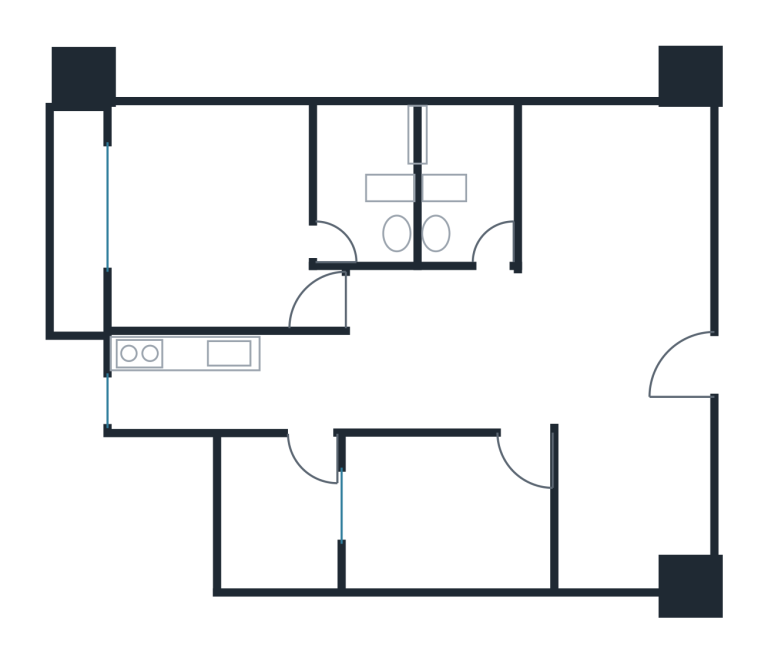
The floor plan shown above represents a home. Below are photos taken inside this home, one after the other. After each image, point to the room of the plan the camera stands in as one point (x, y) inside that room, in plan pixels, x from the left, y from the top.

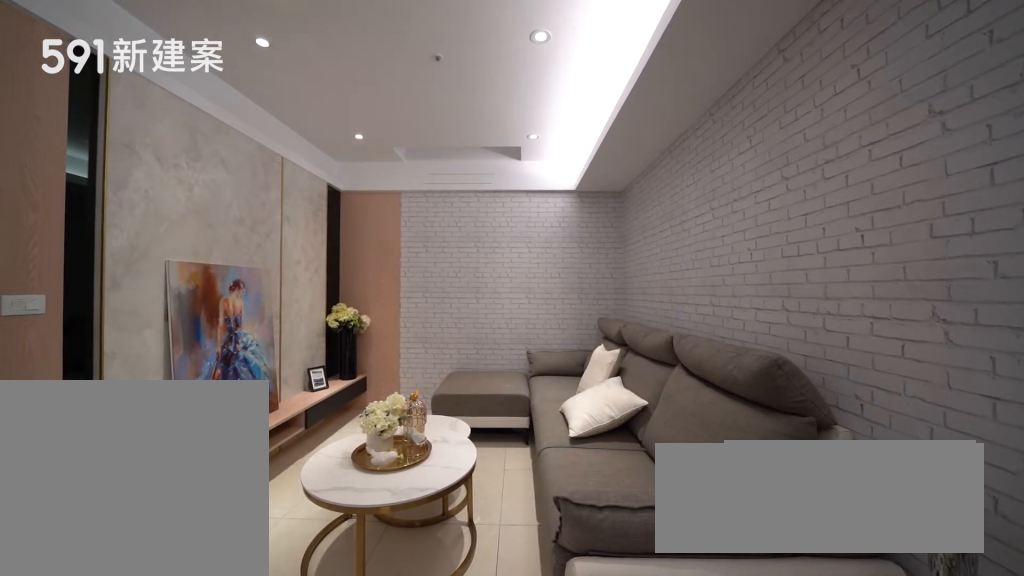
(619, 216)
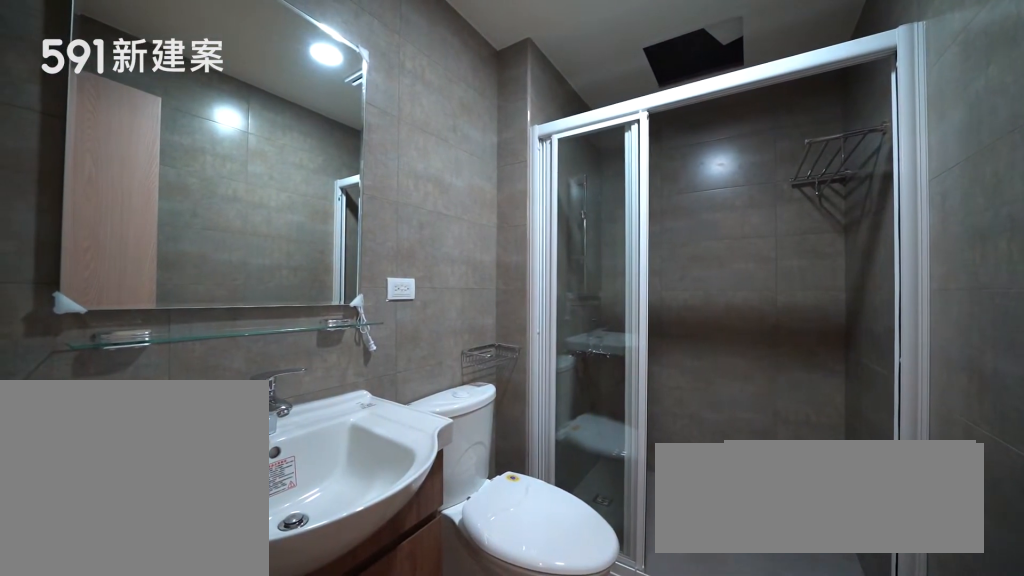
(463, 179)
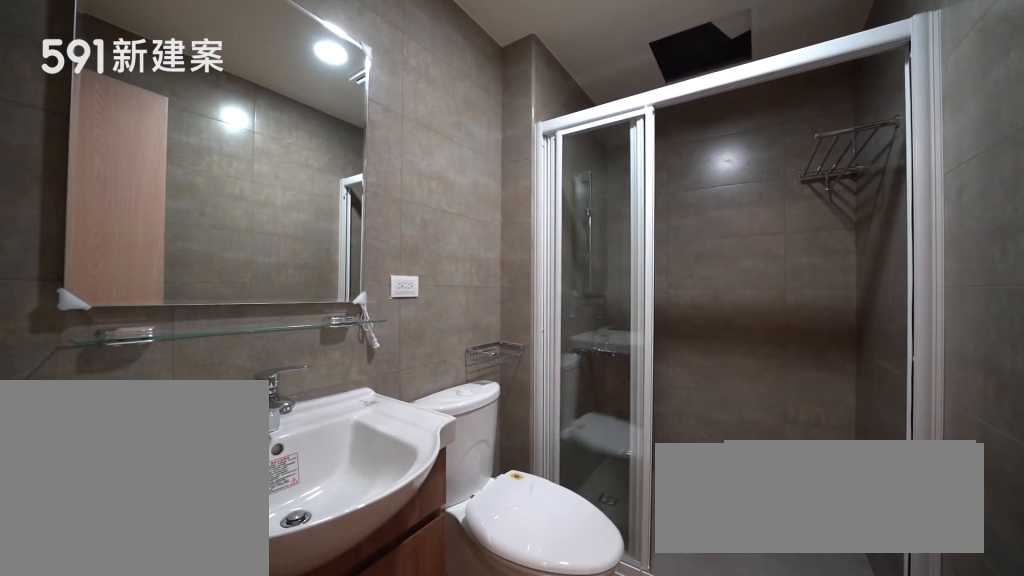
(463, 179)
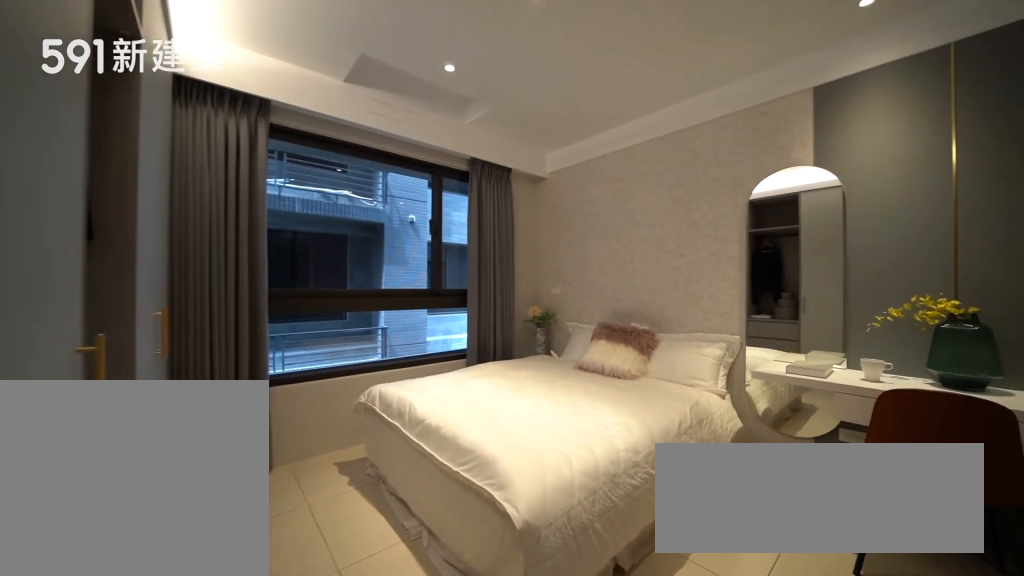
(215, 222)
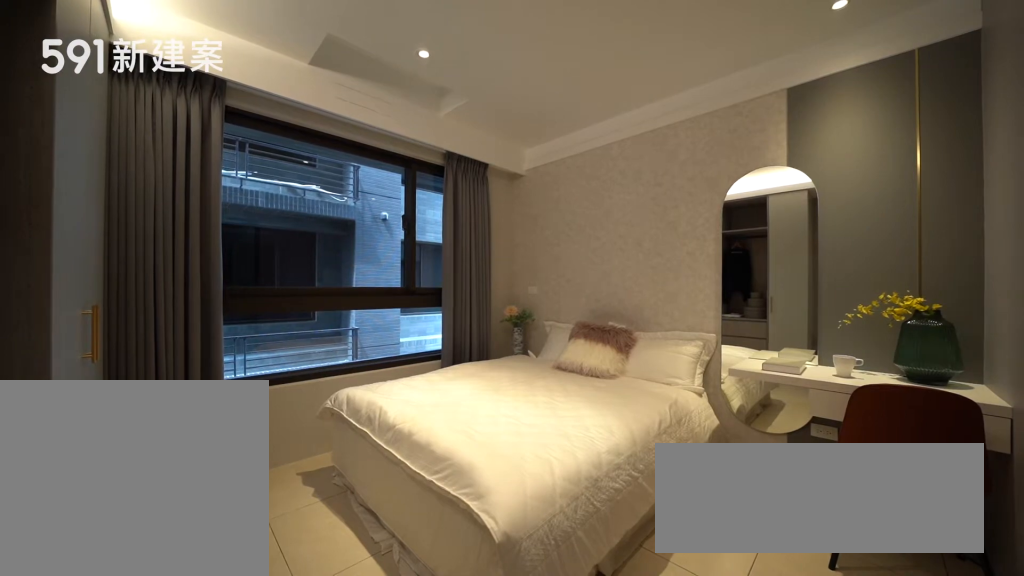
(215, 222)
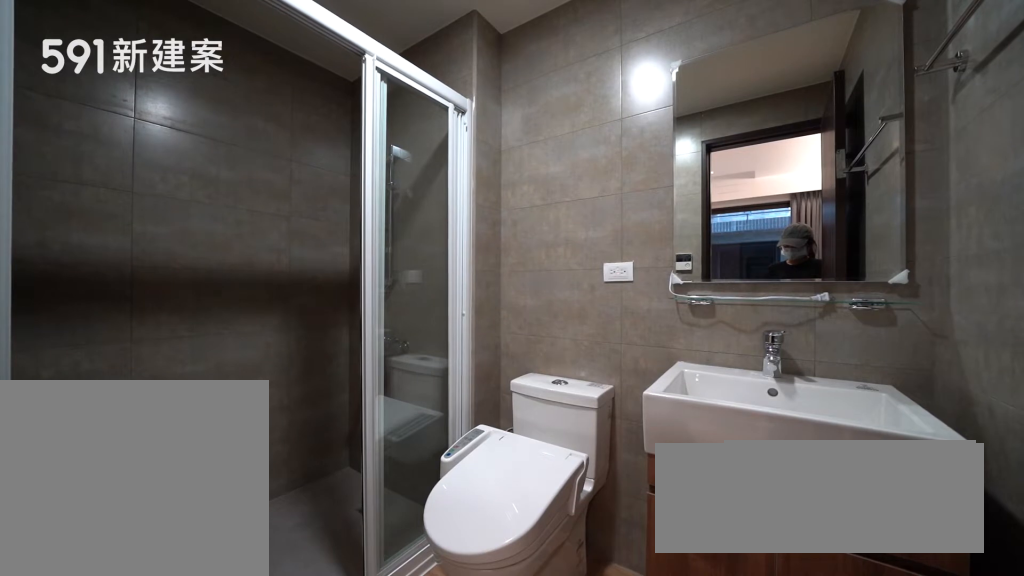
(367, 177)
